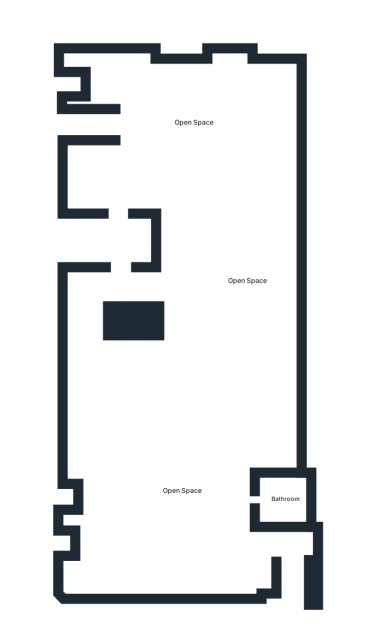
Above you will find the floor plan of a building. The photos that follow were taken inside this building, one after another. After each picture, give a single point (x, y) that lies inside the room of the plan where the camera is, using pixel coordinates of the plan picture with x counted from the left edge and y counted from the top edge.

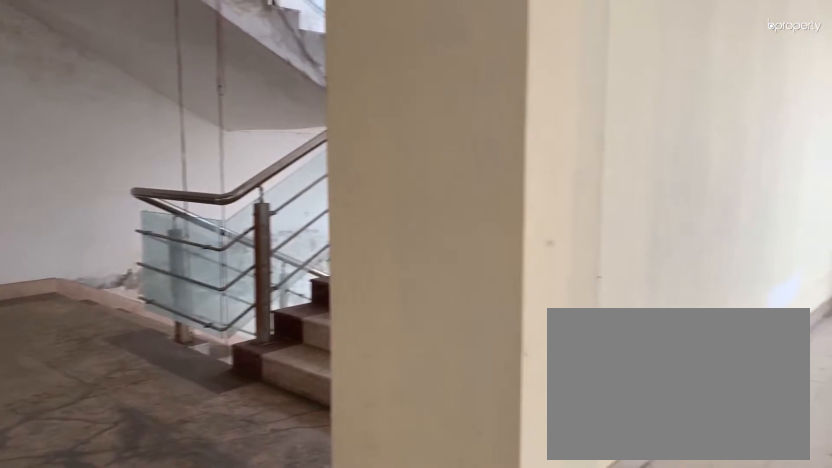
(195, 122)
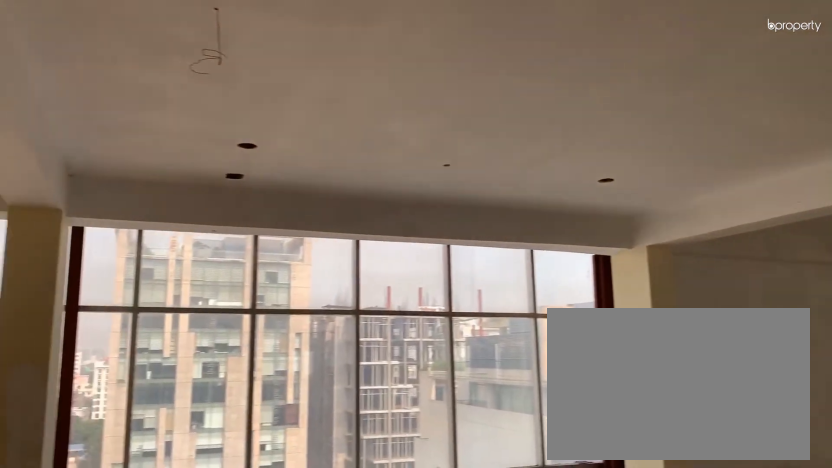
(195, 122)
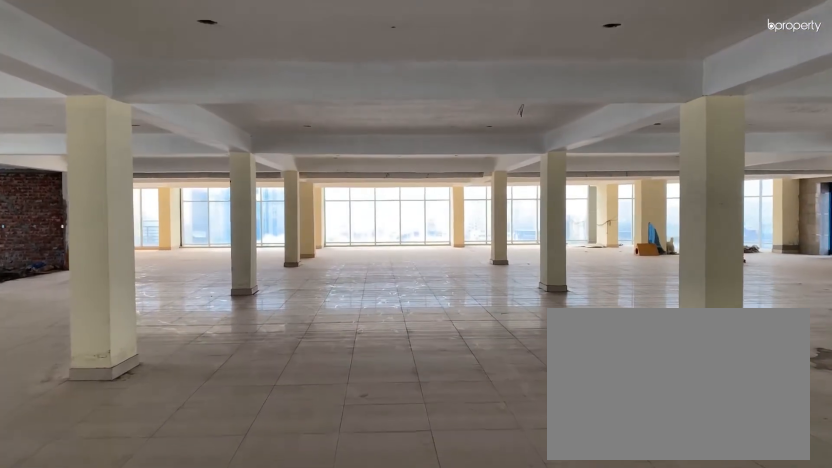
(246, 281)
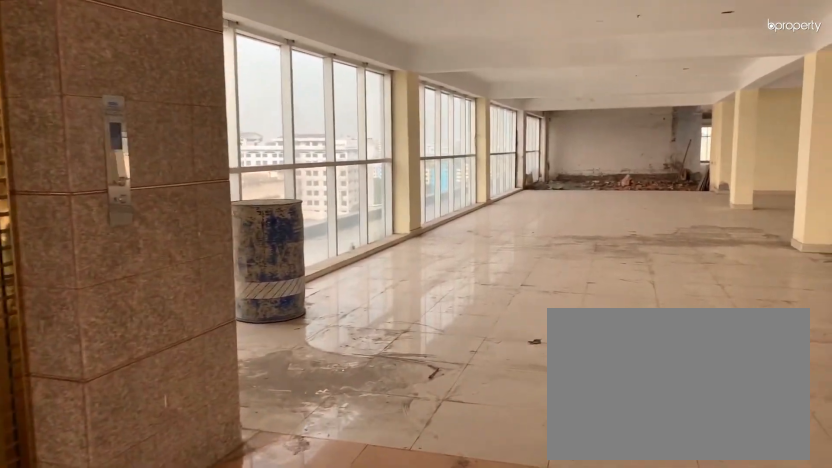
(181, 491)
